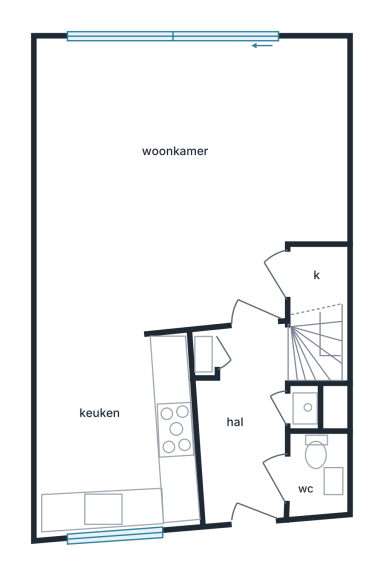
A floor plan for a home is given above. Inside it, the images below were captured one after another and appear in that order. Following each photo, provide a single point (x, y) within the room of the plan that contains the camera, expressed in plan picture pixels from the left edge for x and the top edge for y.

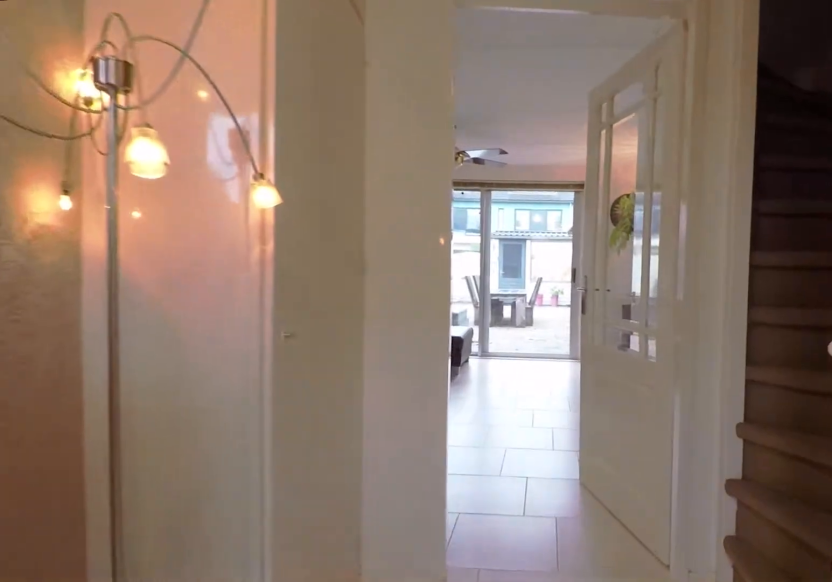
(245, 424)
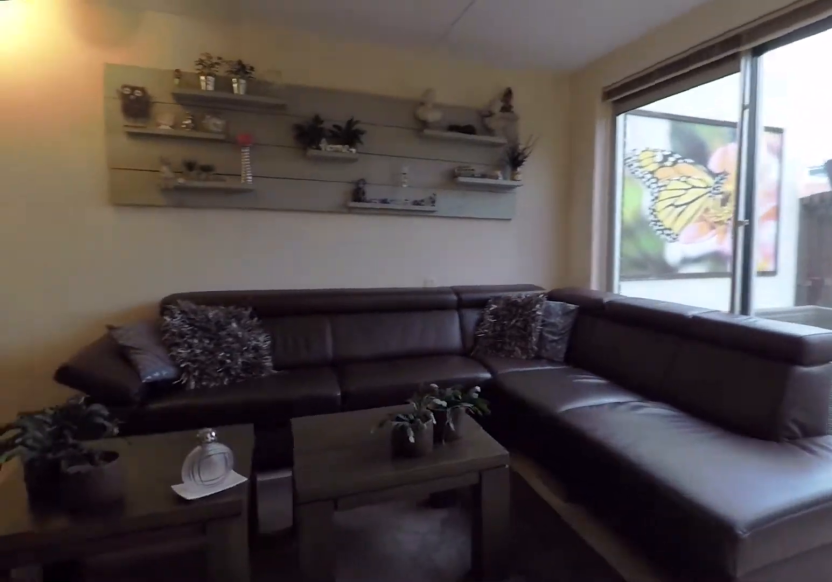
(196, 214)
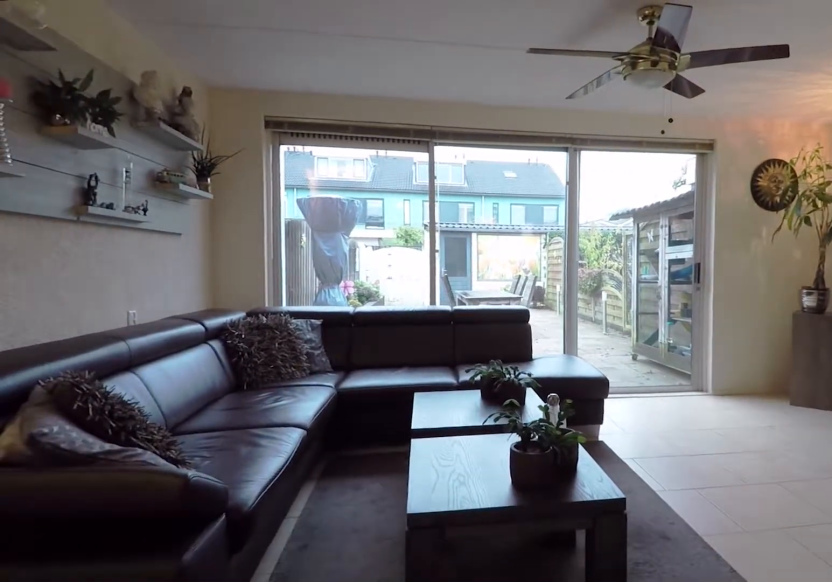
(196, 214)
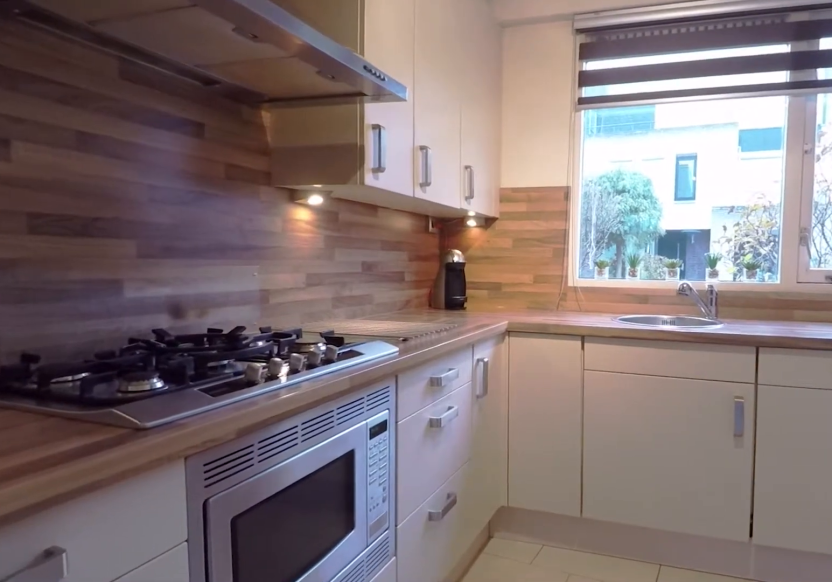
(116, 435)
